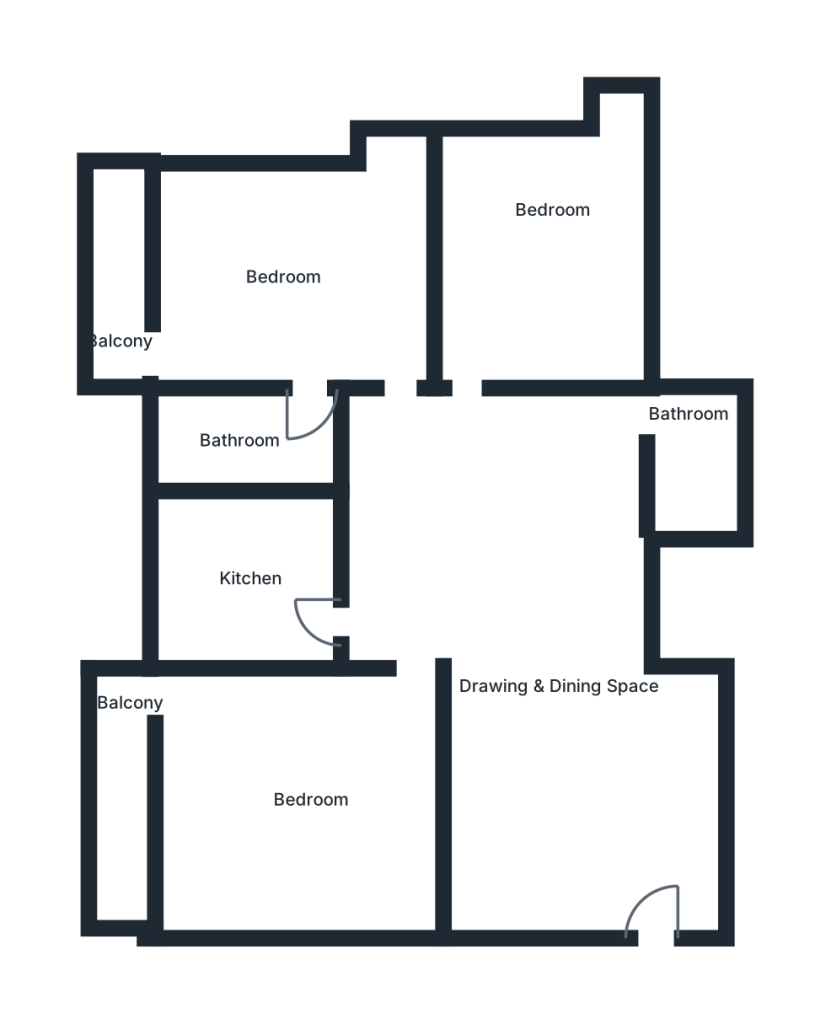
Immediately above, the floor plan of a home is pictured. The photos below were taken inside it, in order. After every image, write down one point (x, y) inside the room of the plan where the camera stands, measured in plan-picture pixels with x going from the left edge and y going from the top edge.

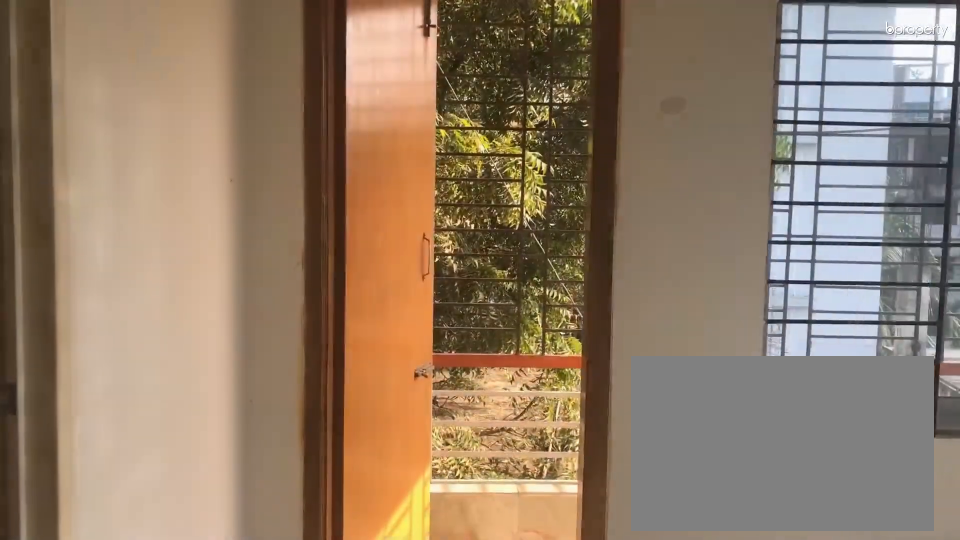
(263, 287)
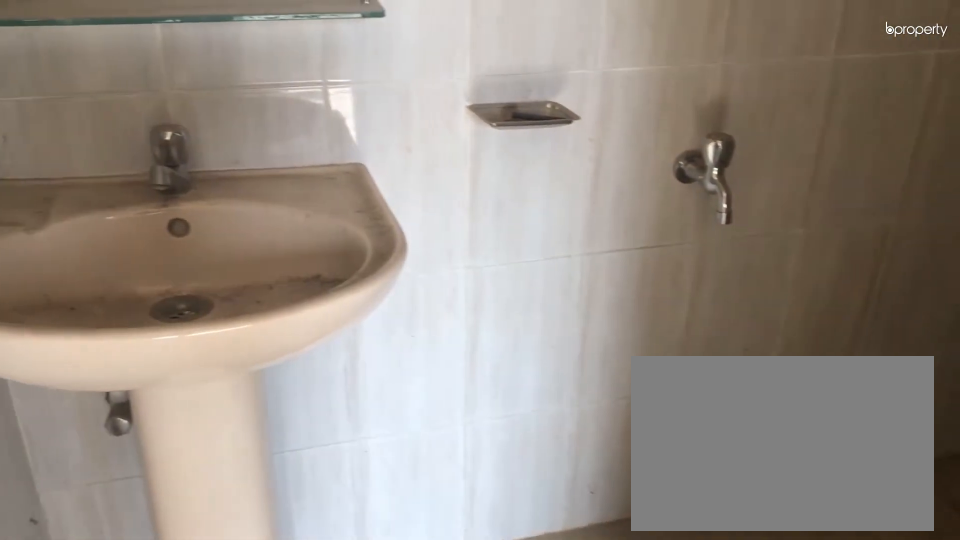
(242, 435)
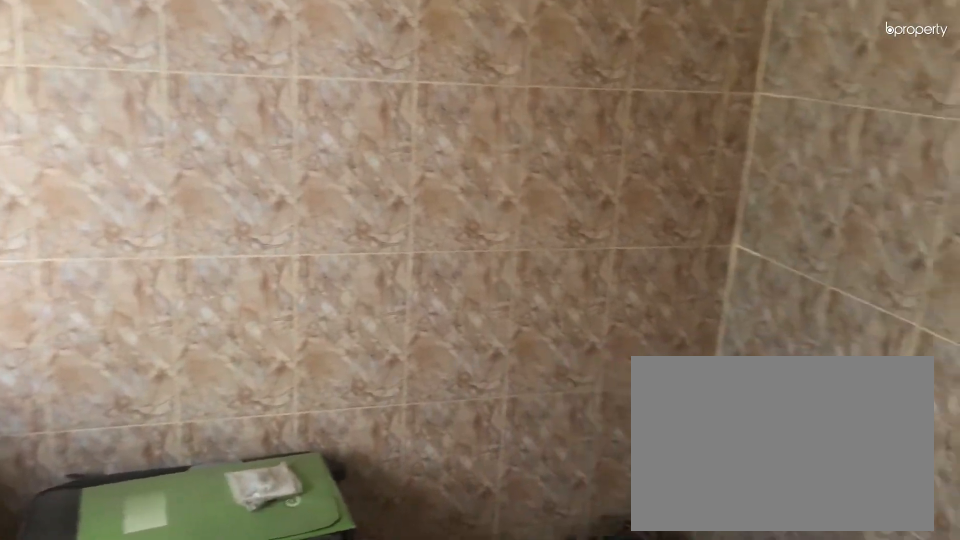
(267, 584)
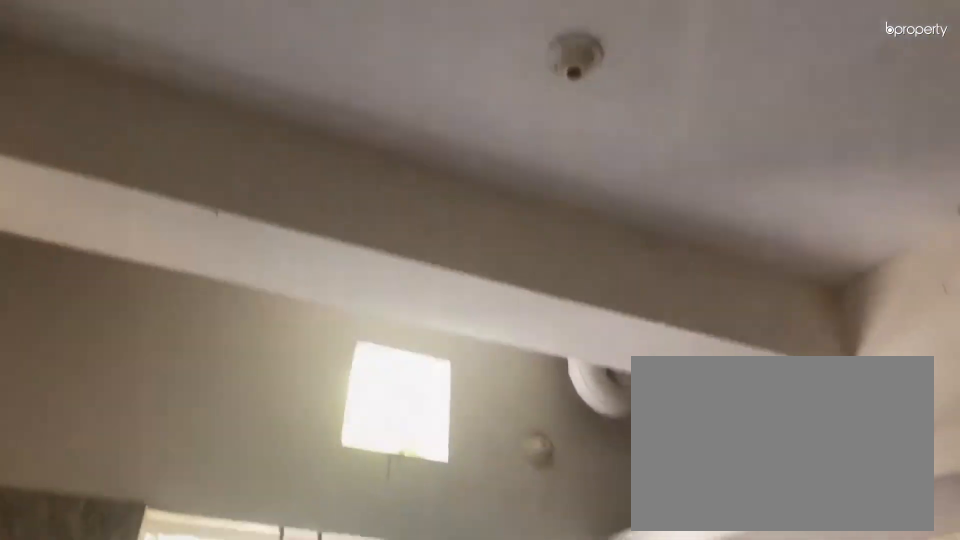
(267, 584)
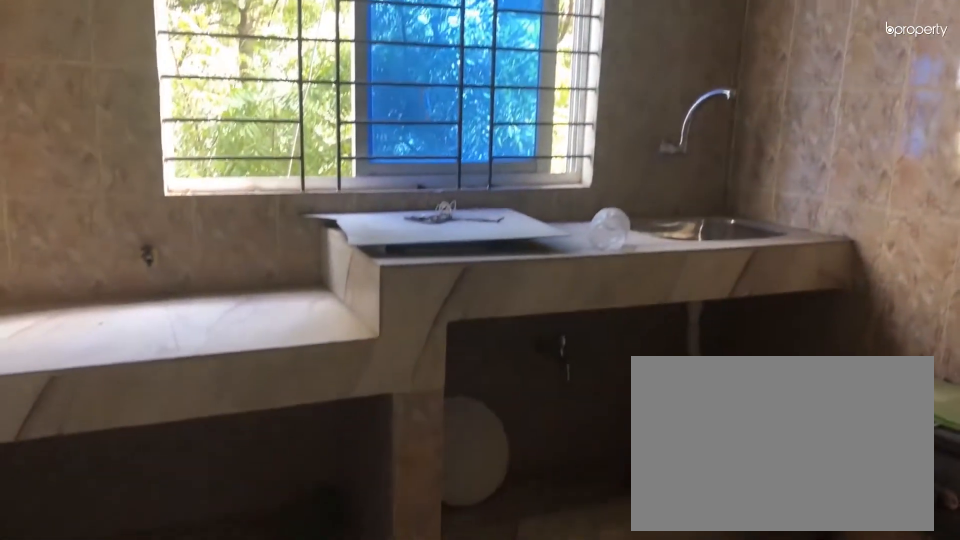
(267, 584)
